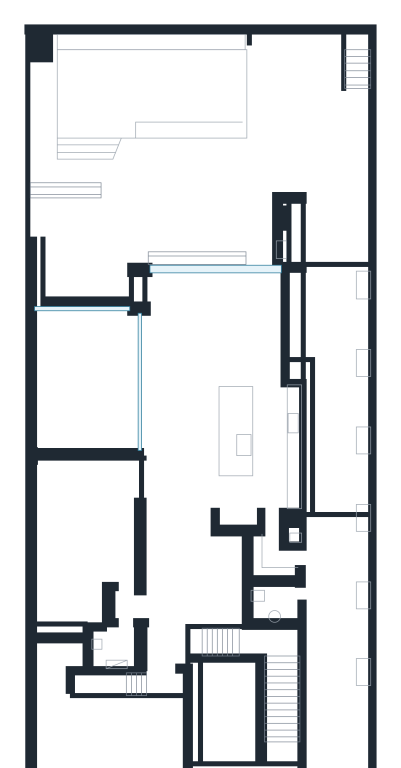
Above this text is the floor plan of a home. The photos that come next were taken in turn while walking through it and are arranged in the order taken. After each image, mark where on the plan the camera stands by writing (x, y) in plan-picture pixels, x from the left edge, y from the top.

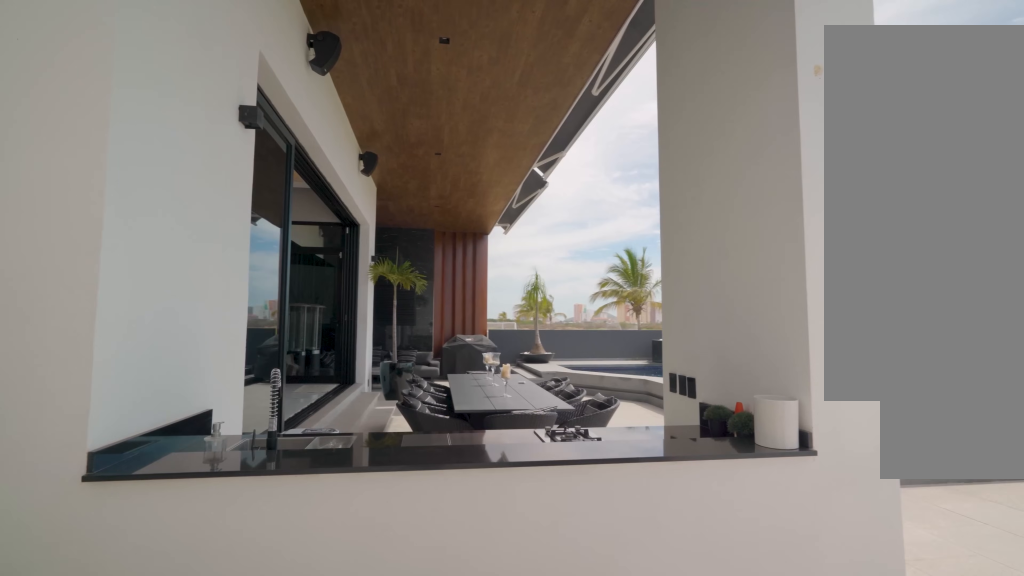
(333, 233)
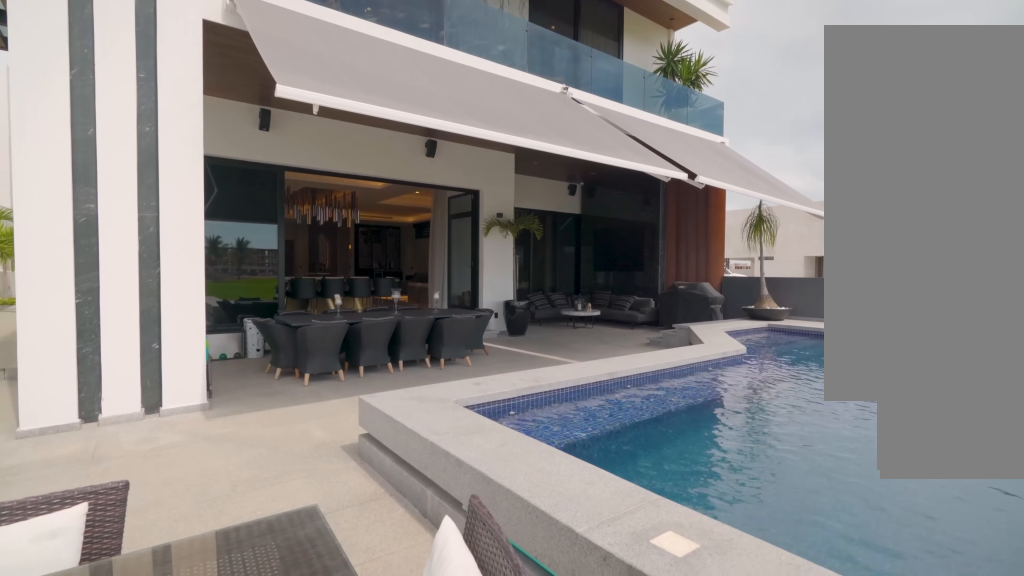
(279, 130)
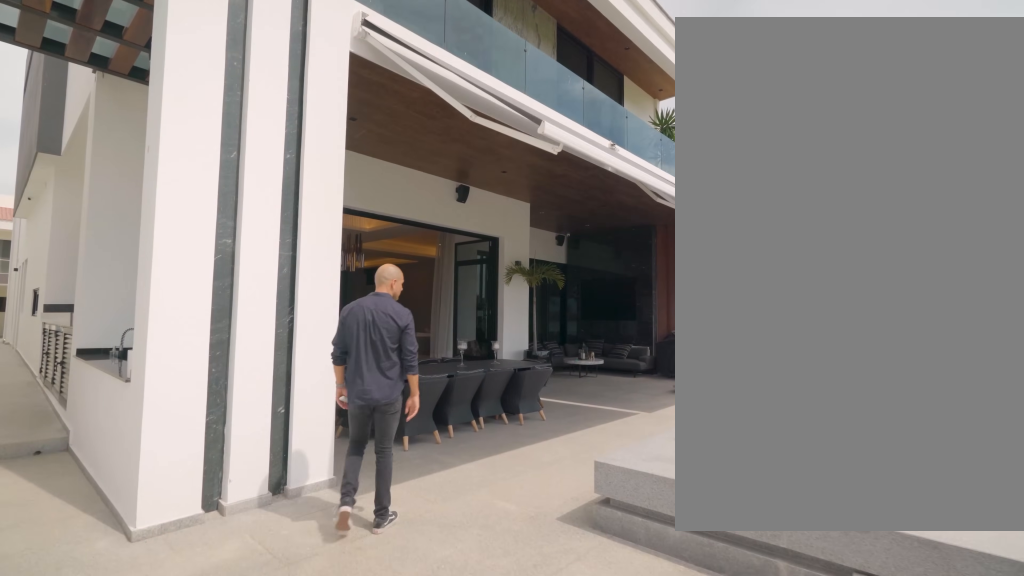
(279, 130)
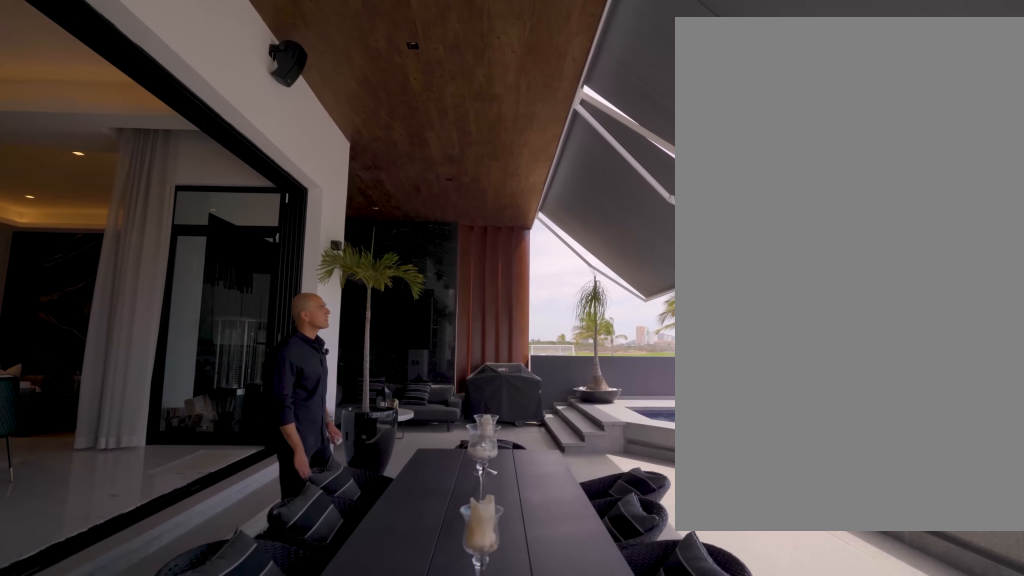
(268, 196)
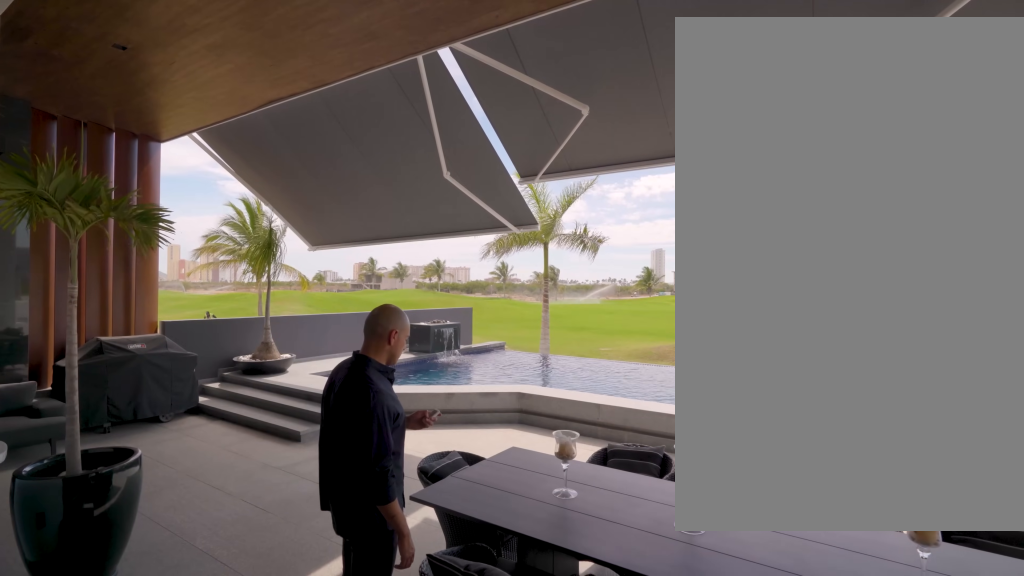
(200, 267)
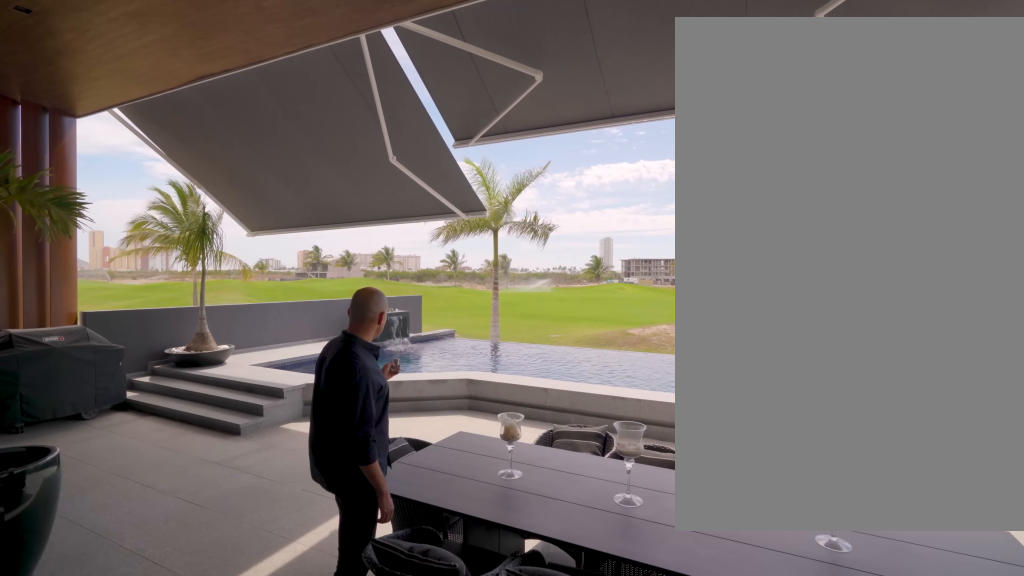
(200, 267)
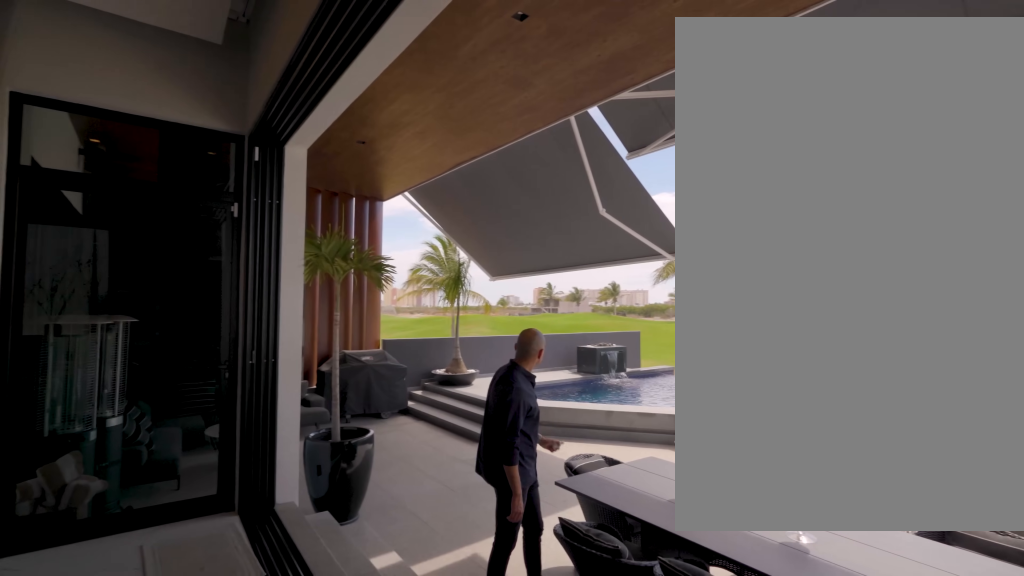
(234, 271)
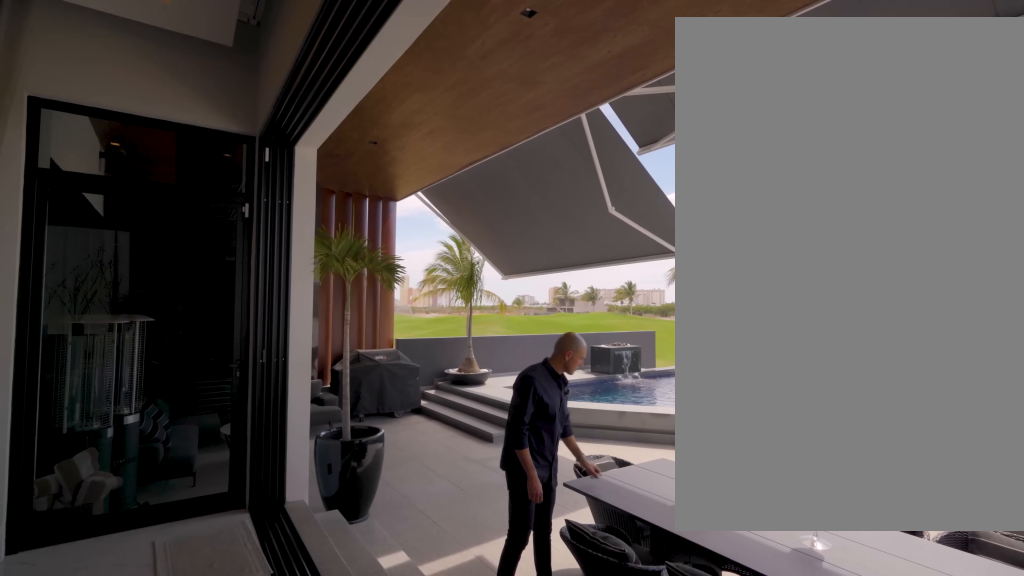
(247, 290)
